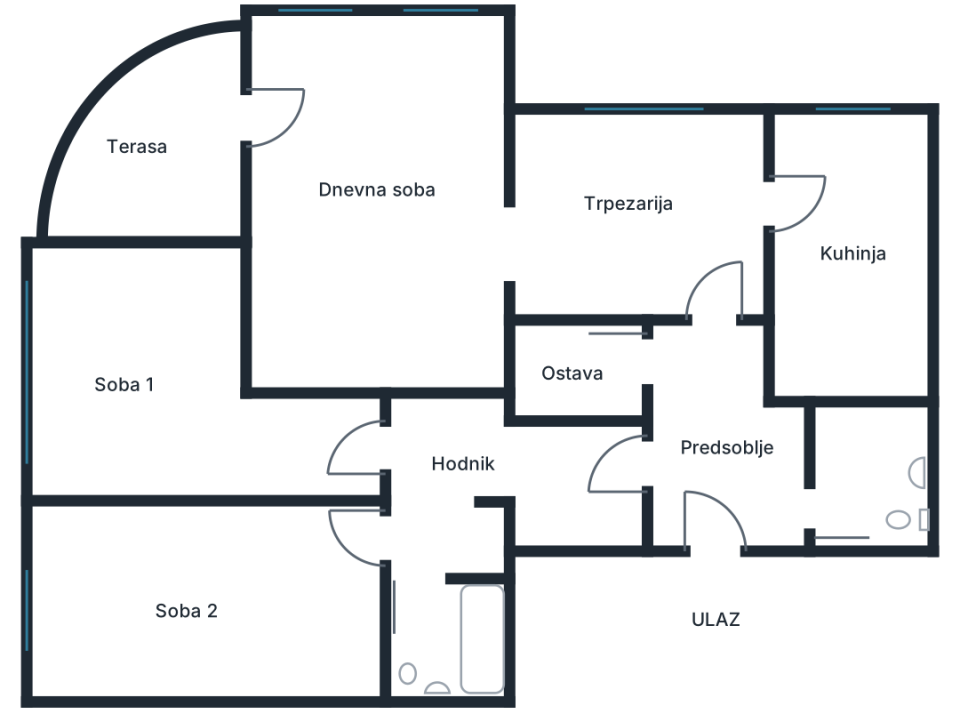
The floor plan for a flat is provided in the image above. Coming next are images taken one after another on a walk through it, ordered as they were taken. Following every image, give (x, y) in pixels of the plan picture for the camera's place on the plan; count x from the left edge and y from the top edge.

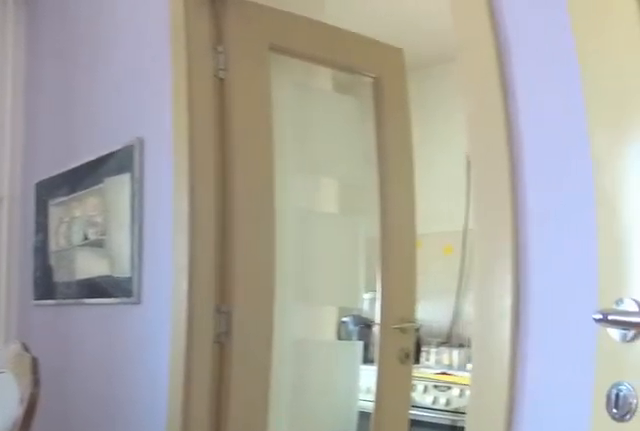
(717, 320)
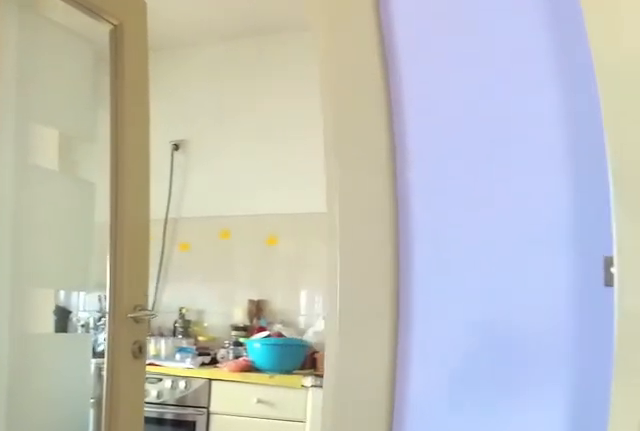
(713, 287)
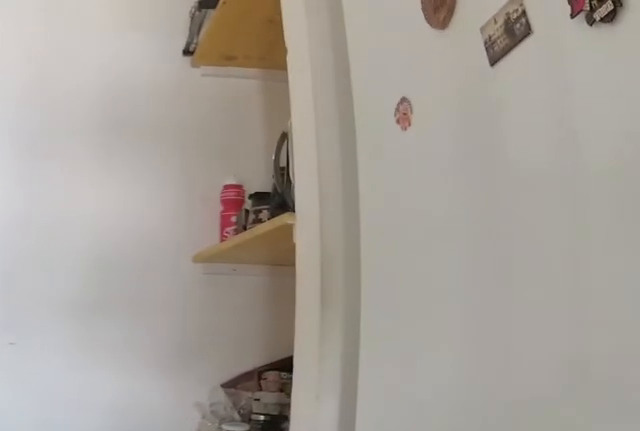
(845, 235)
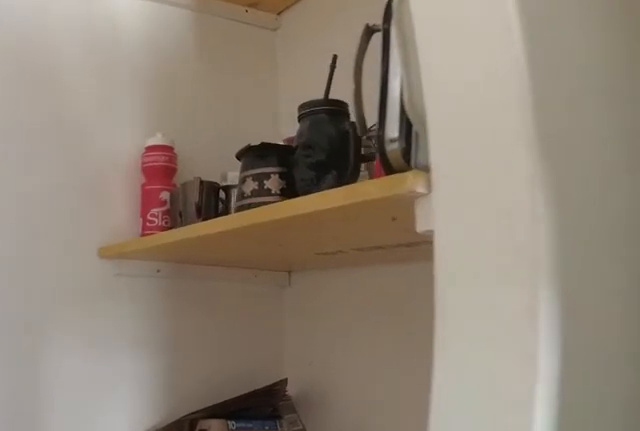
(845, 285)
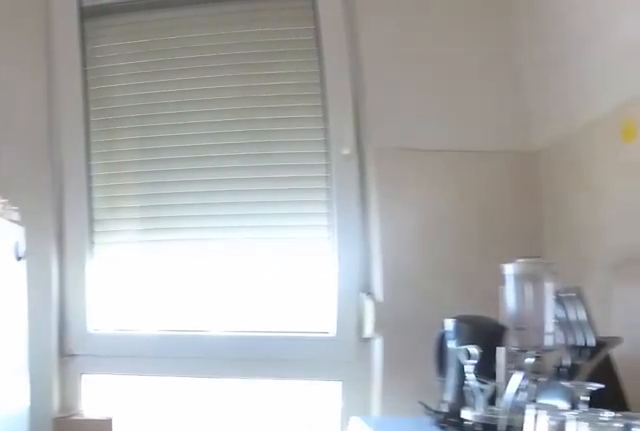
(846, 262)
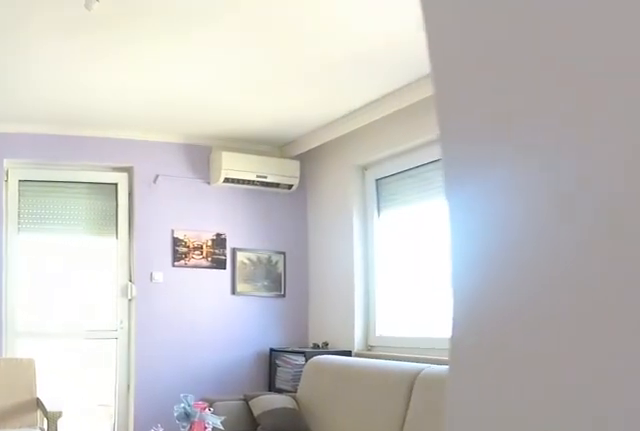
(549, 268)
